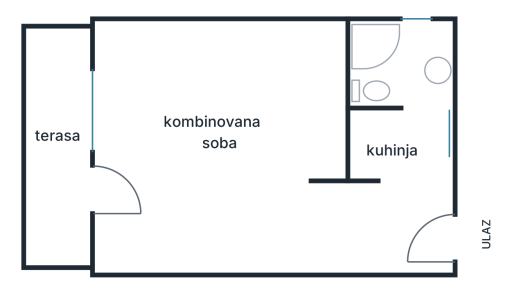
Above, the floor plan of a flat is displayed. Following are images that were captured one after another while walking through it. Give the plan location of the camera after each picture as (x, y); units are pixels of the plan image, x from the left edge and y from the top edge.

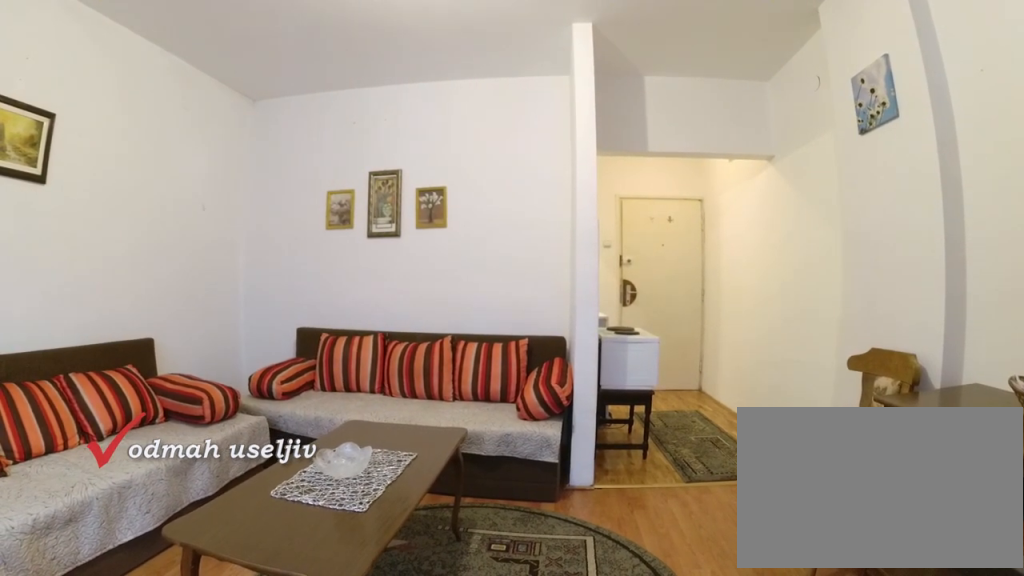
(113, 195)
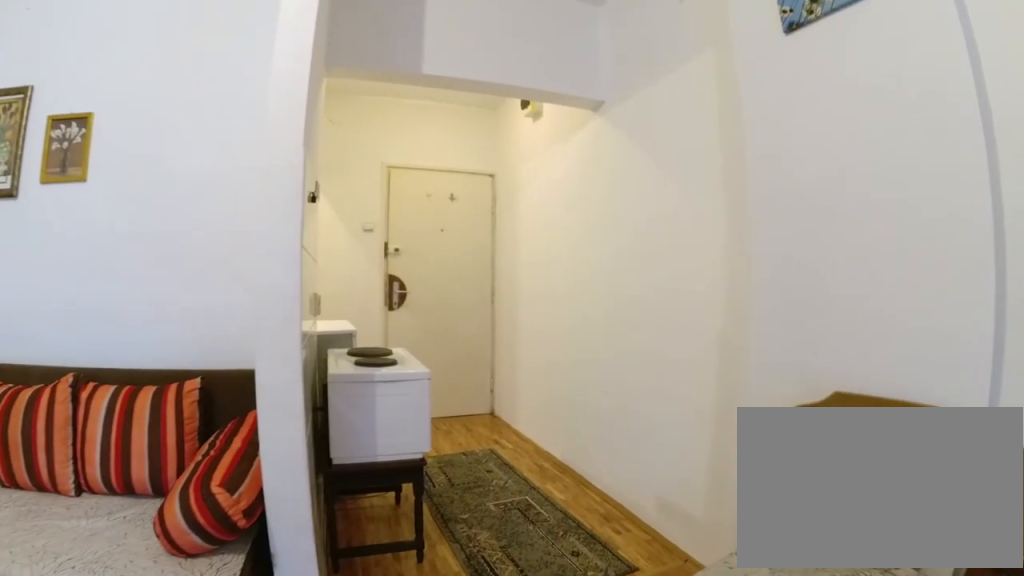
(233, 202)
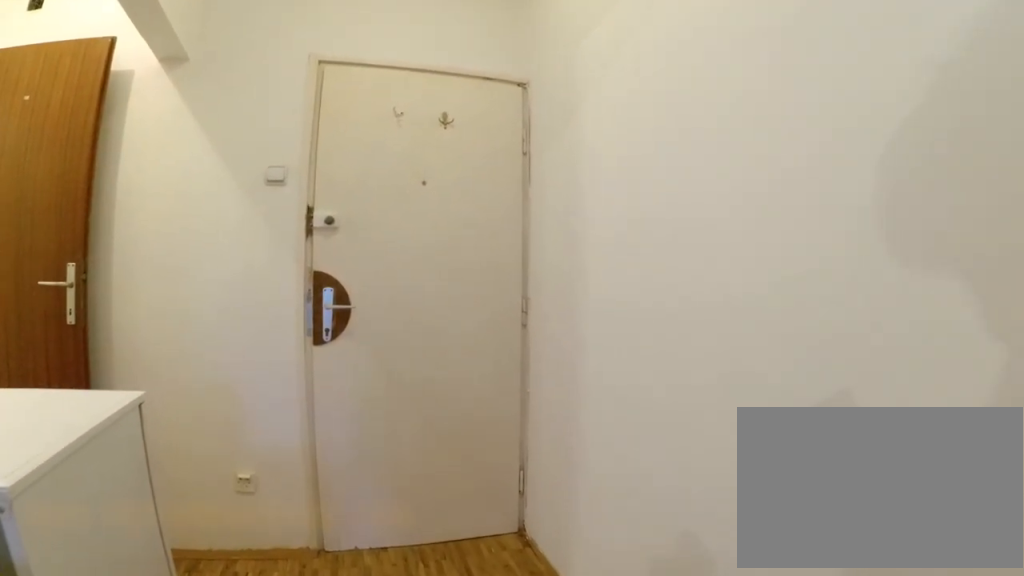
(332, 218)
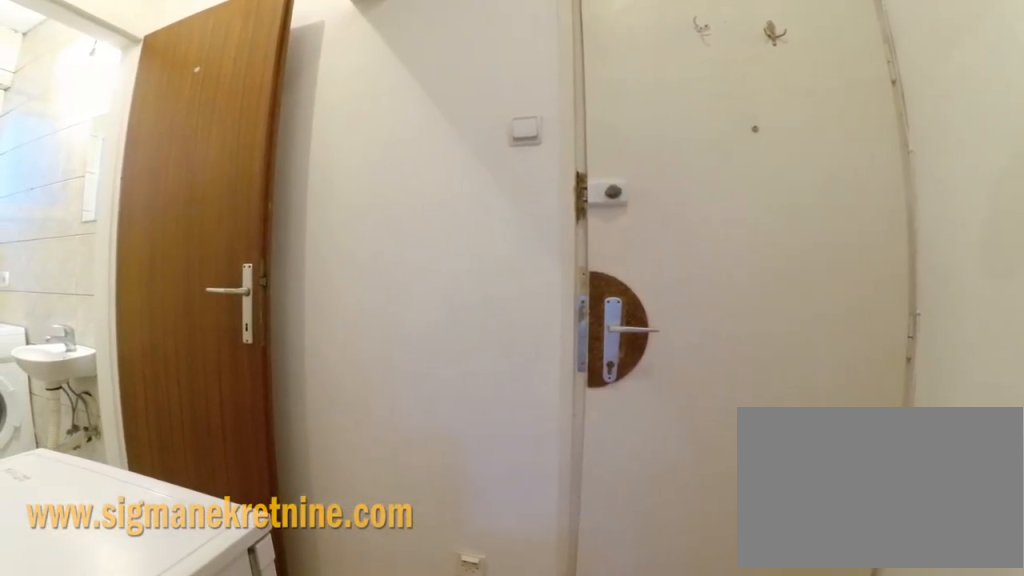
(369, 214)
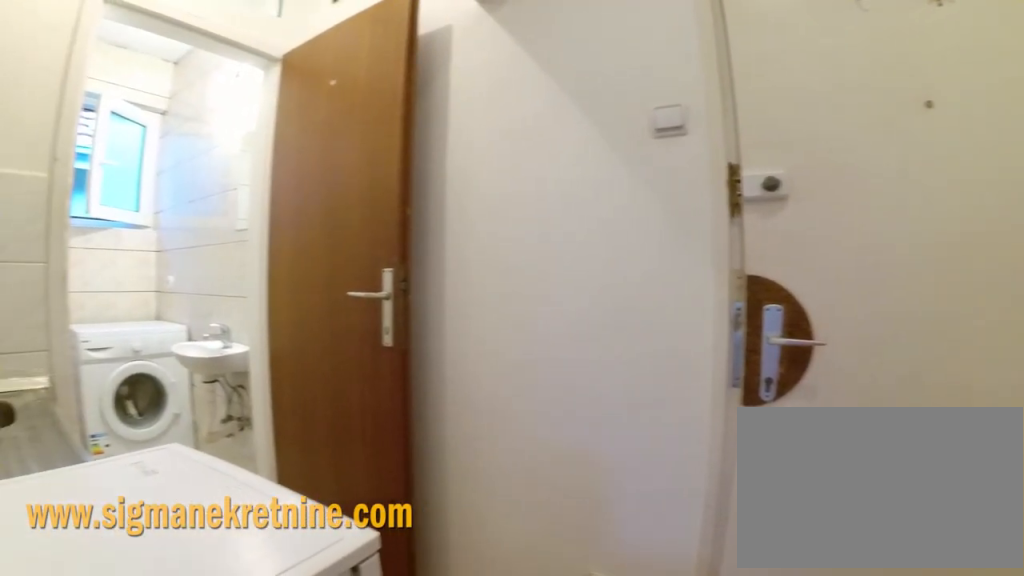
(371, 216)
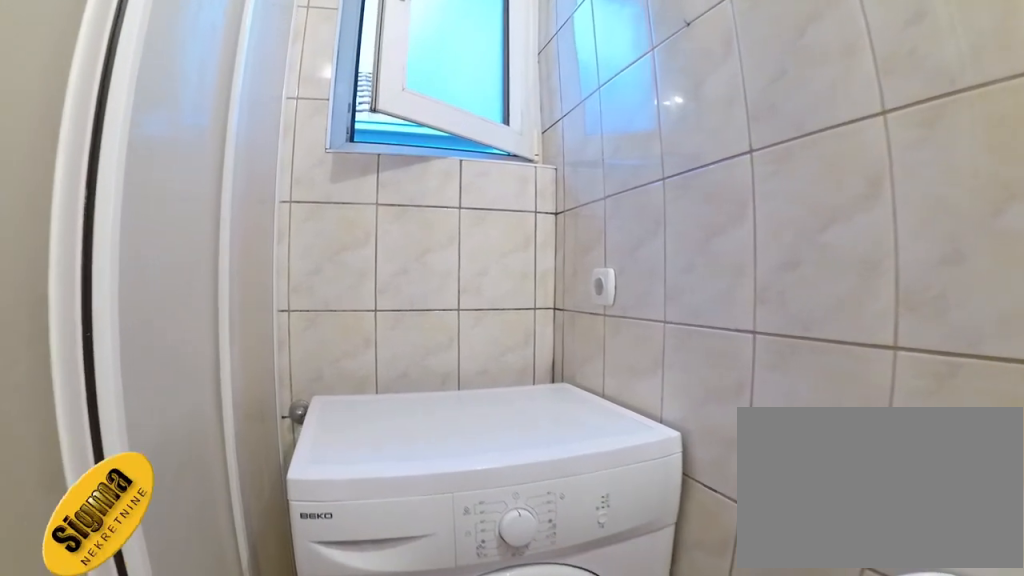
(420, 81)
